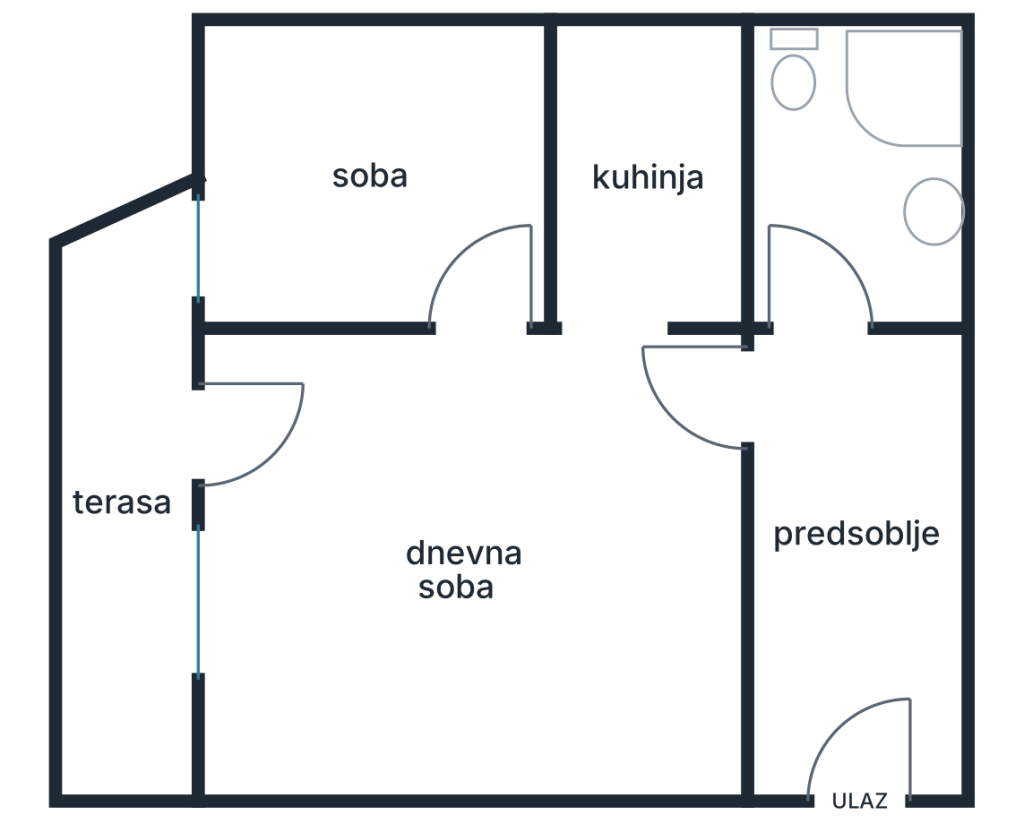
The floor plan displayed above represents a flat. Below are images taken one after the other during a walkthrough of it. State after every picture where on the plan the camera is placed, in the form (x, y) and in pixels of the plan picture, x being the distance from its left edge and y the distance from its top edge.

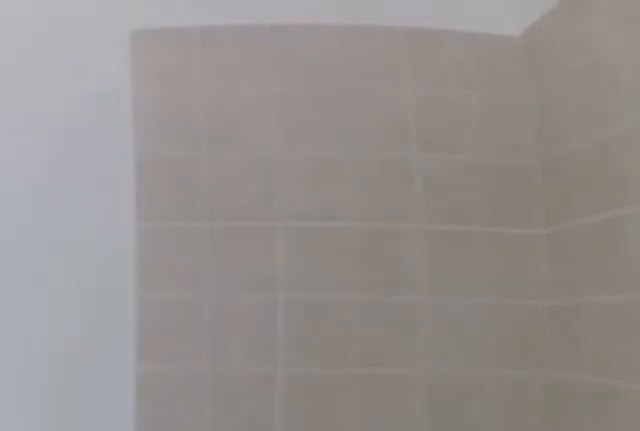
(633, 172)
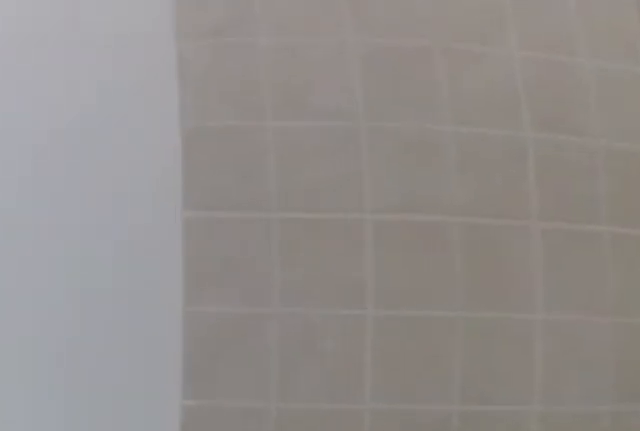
(633, 160)
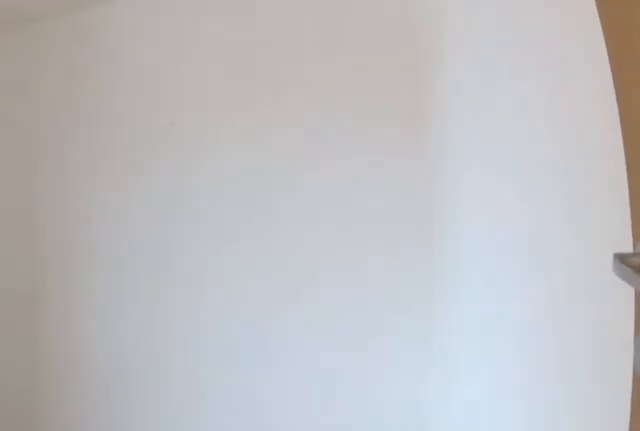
(510, 357)
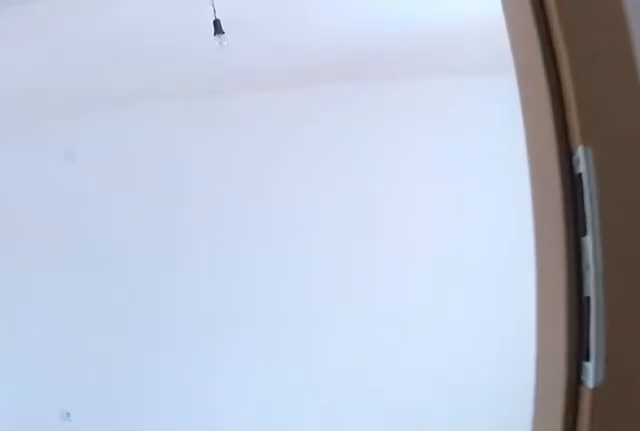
(471, 219)
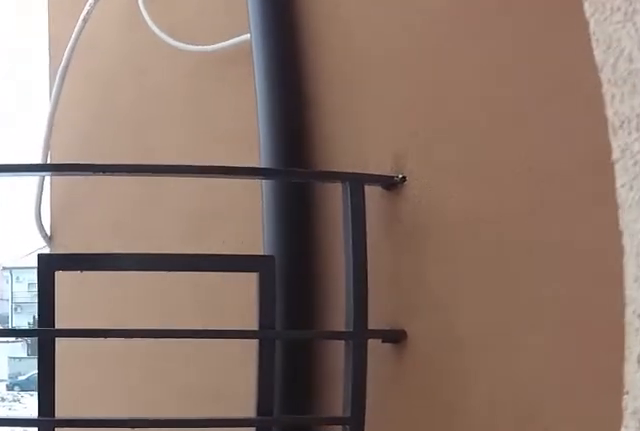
(236, 421)
